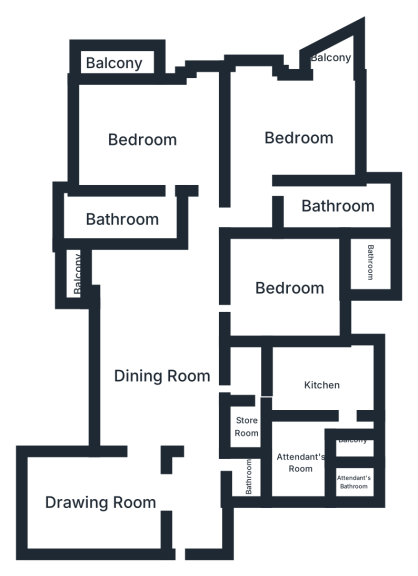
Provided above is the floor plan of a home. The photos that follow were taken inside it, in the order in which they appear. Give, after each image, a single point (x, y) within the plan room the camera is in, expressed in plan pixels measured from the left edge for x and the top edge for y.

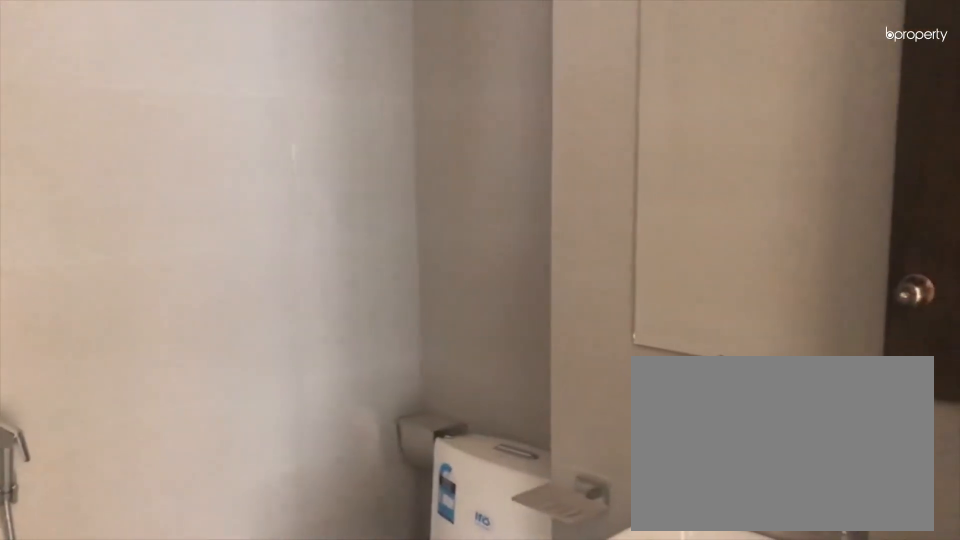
(249, 475)
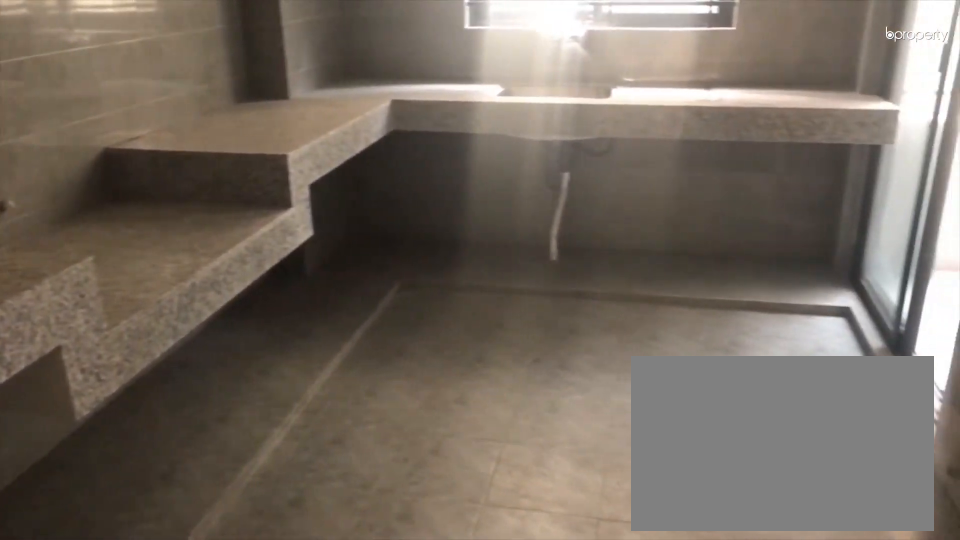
(326, 387)
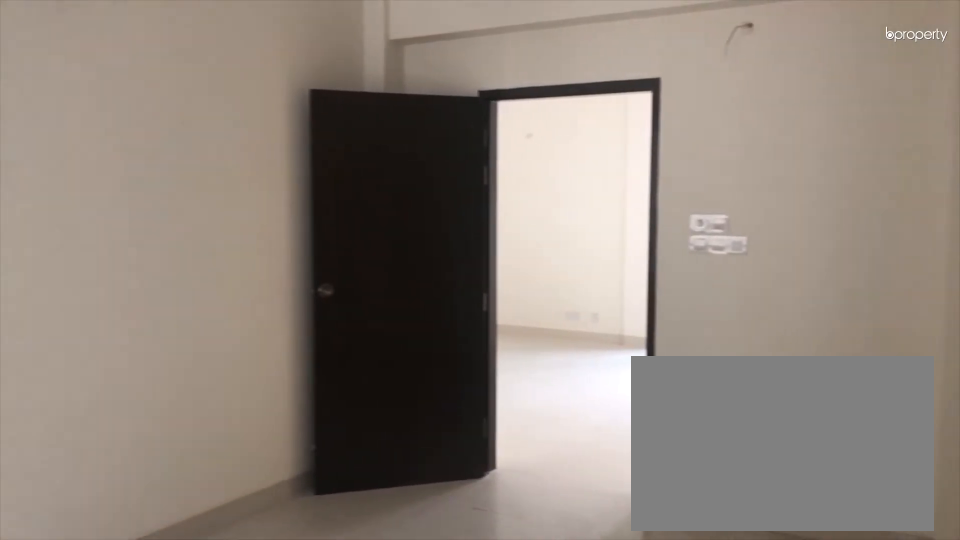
(289, 284)
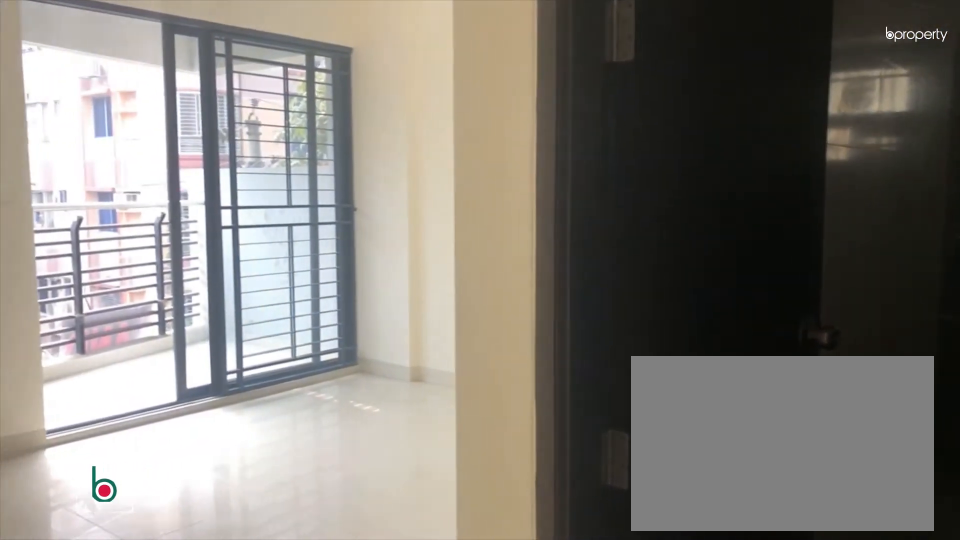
(299, 142)
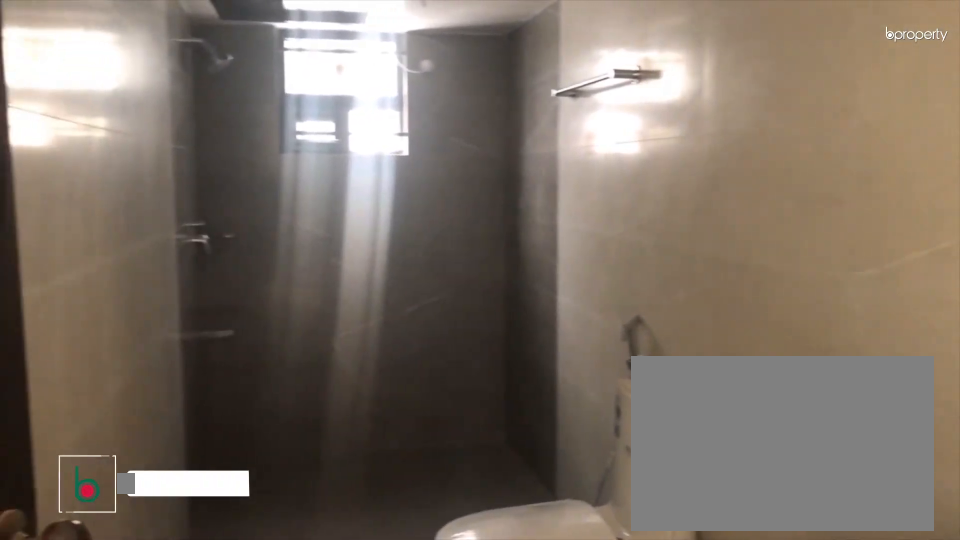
(335, 211)
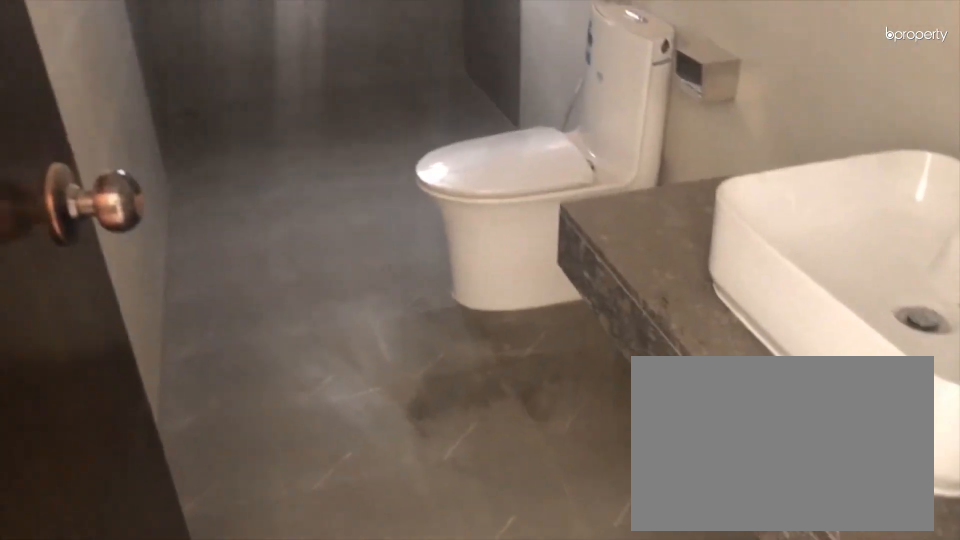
(335, 211)
